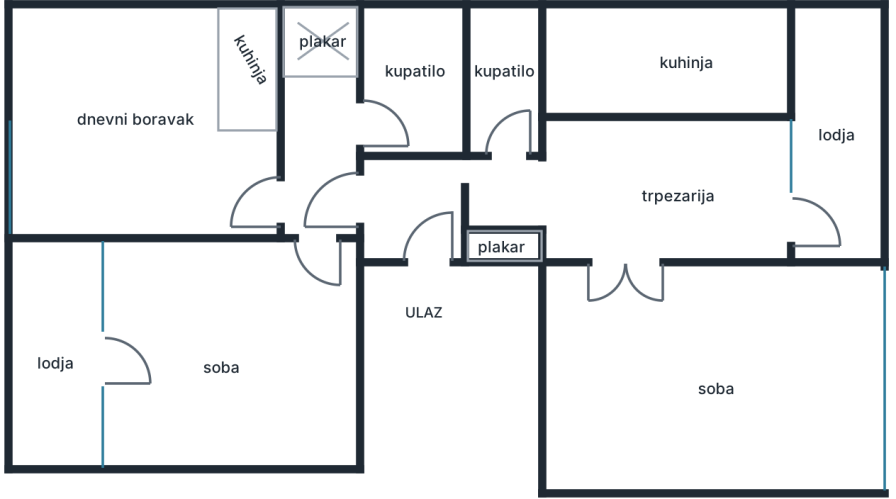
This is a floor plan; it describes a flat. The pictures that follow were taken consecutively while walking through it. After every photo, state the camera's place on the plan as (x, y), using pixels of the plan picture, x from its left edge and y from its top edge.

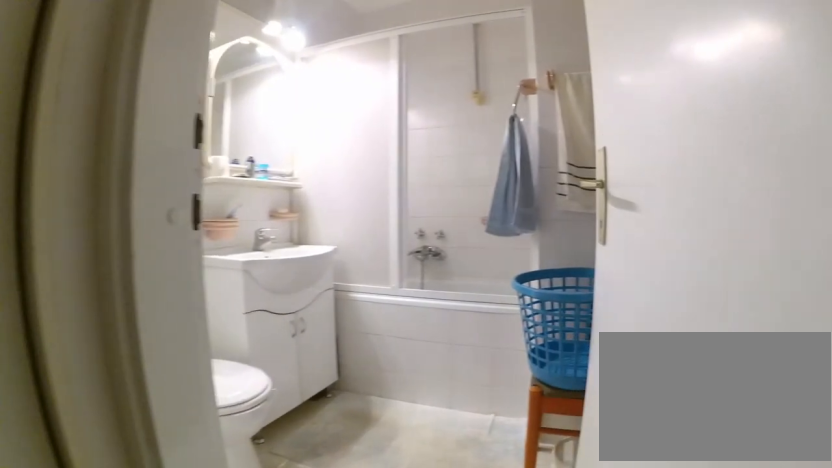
(332, 132)
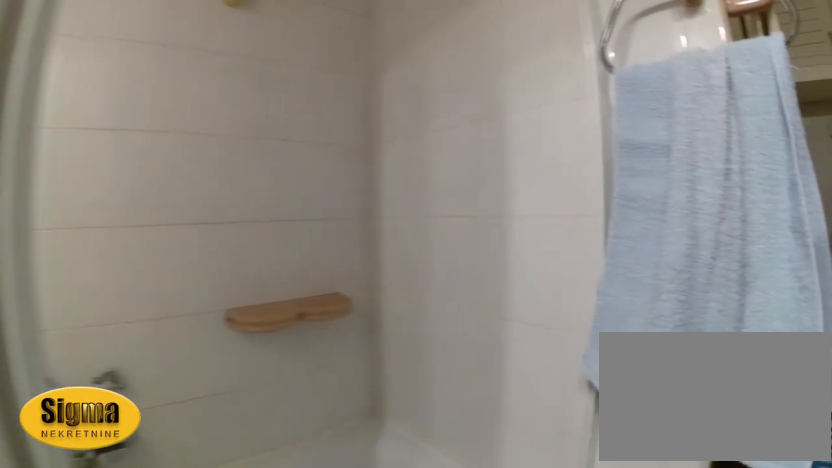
(402, 87)
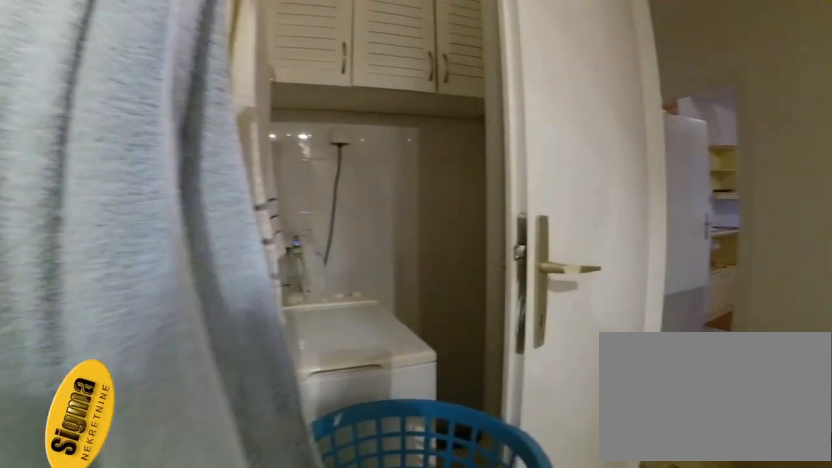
(436, 85)
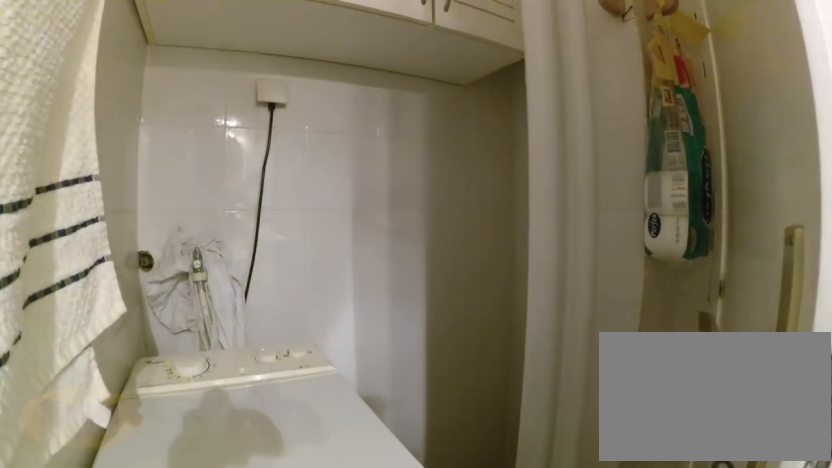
(443, 94)
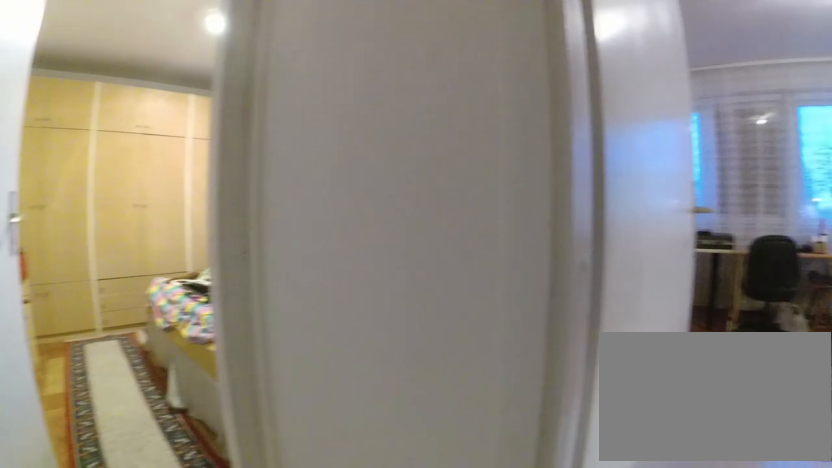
(332, 161)
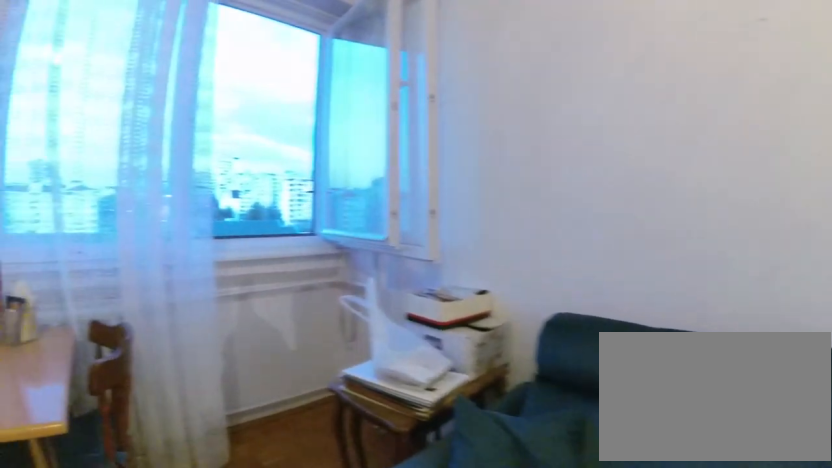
(179, 92)
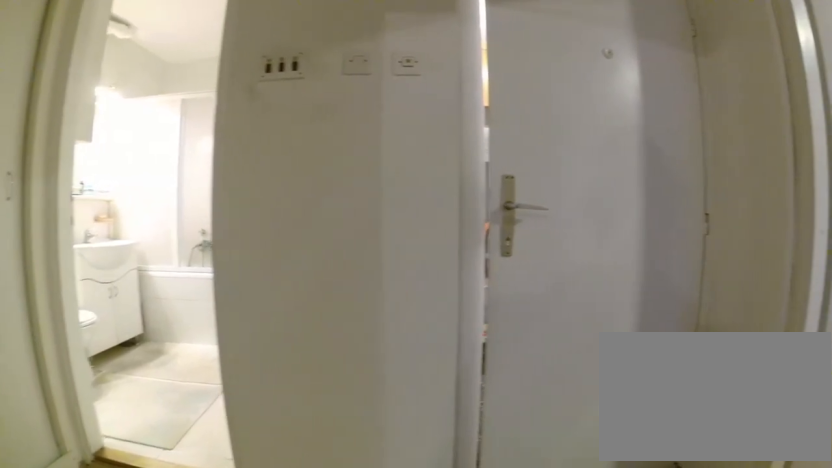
(273, 193)
